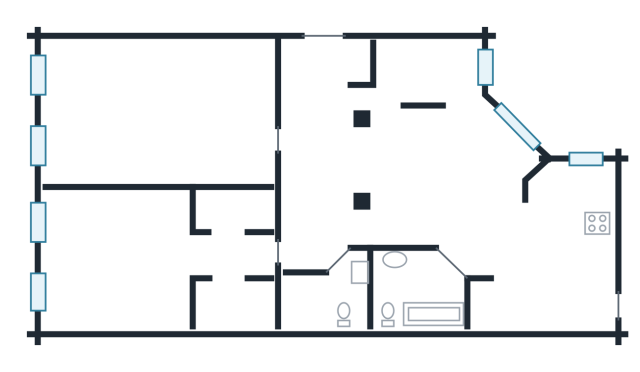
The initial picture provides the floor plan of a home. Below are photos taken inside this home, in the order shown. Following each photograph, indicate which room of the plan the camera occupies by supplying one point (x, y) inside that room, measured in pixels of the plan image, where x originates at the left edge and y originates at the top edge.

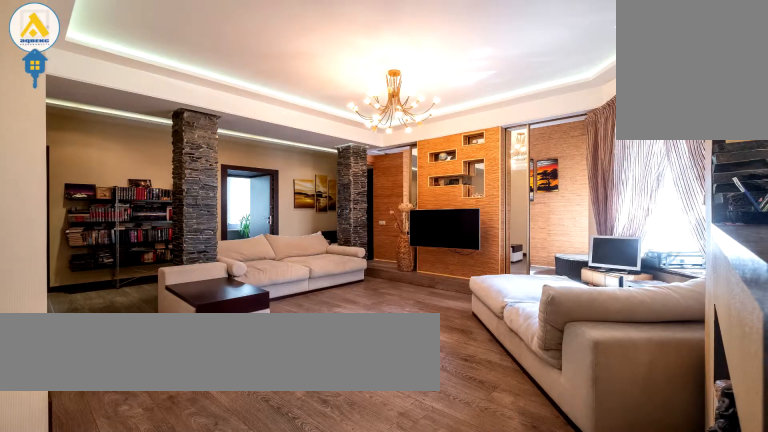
(408, 164)
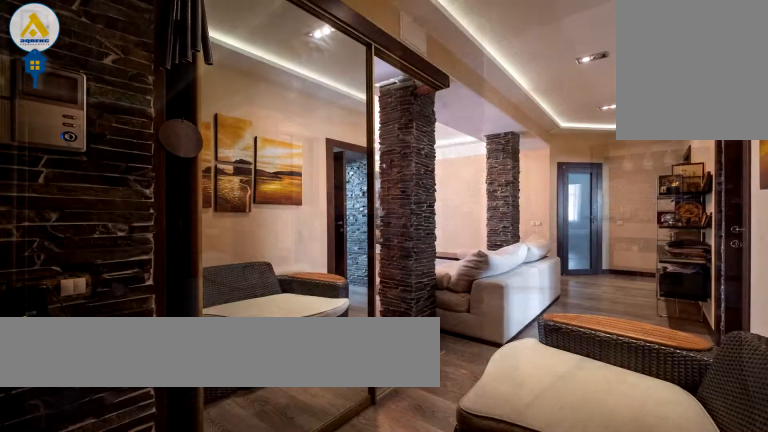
(415, 164)
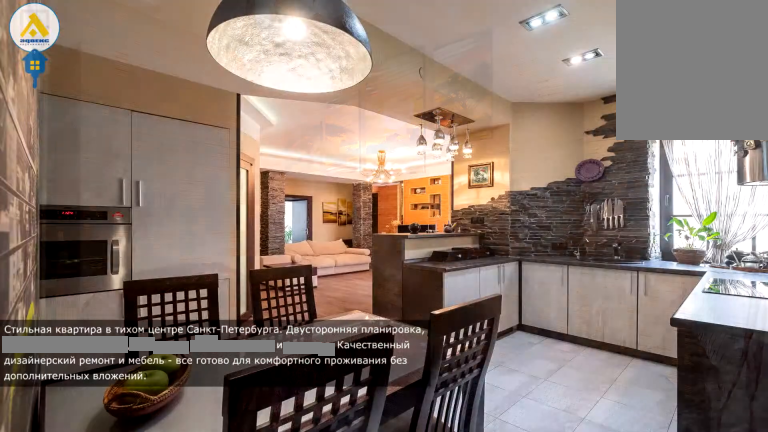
(544, 264)
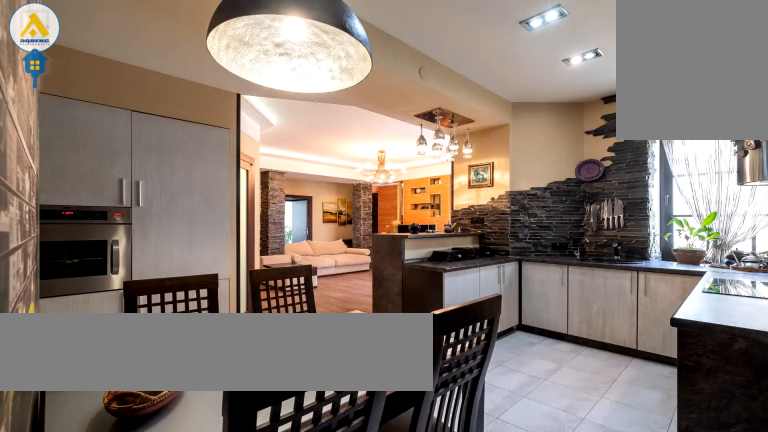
(554, 254)
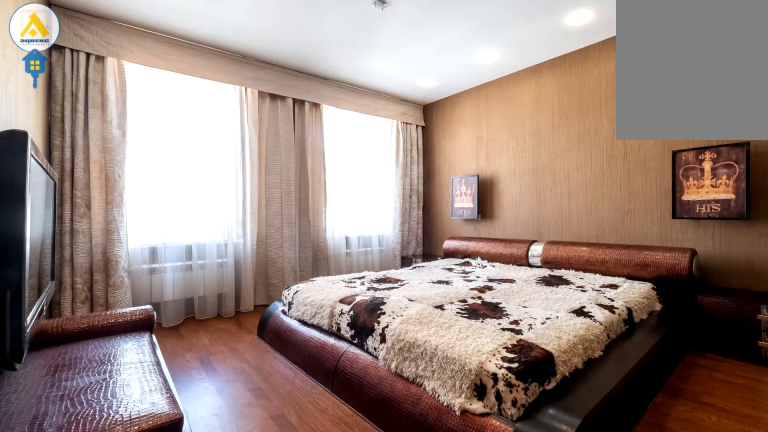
(111, 258)
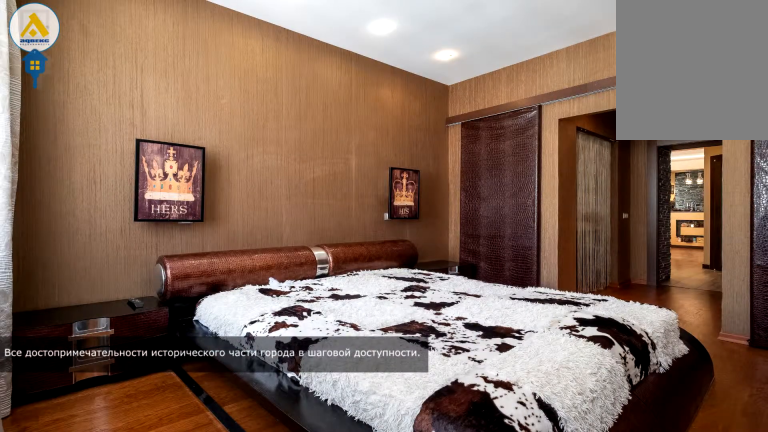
(111, 258)
